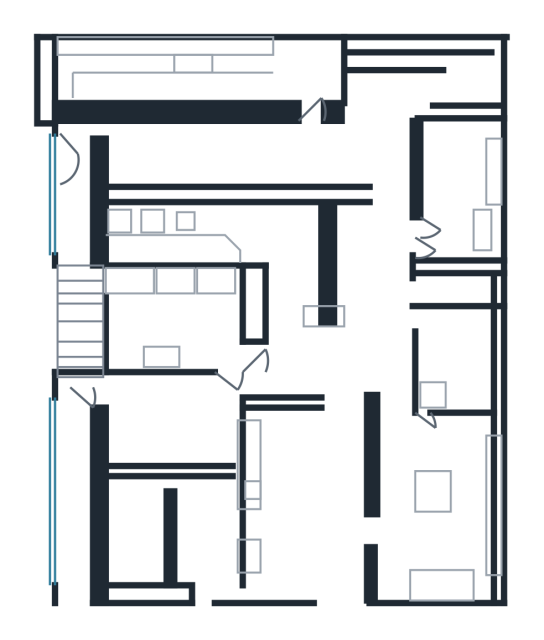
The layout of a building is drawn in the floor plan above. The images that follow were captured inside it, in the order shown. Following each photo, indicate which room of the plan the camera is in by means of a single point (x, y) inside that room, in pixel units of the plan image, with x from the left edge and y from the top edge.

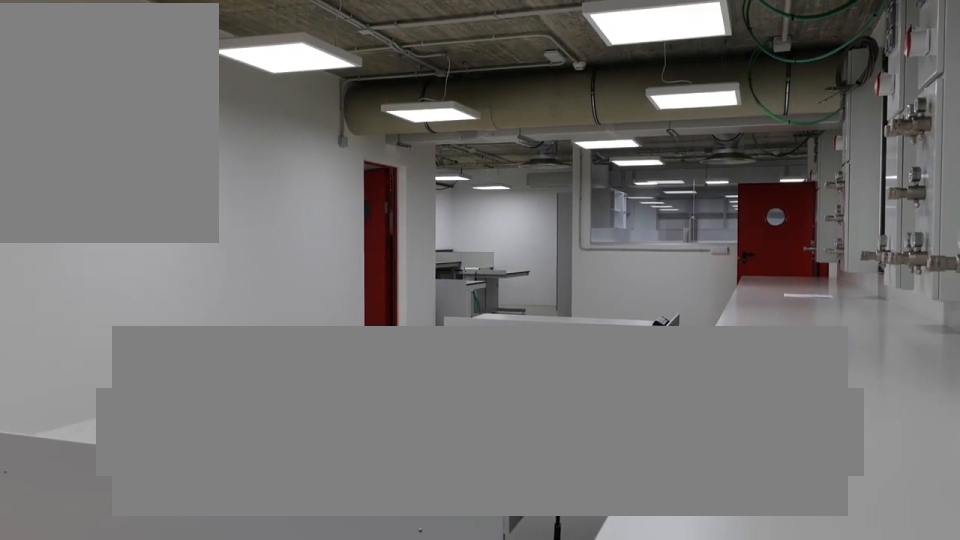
(262, 180)
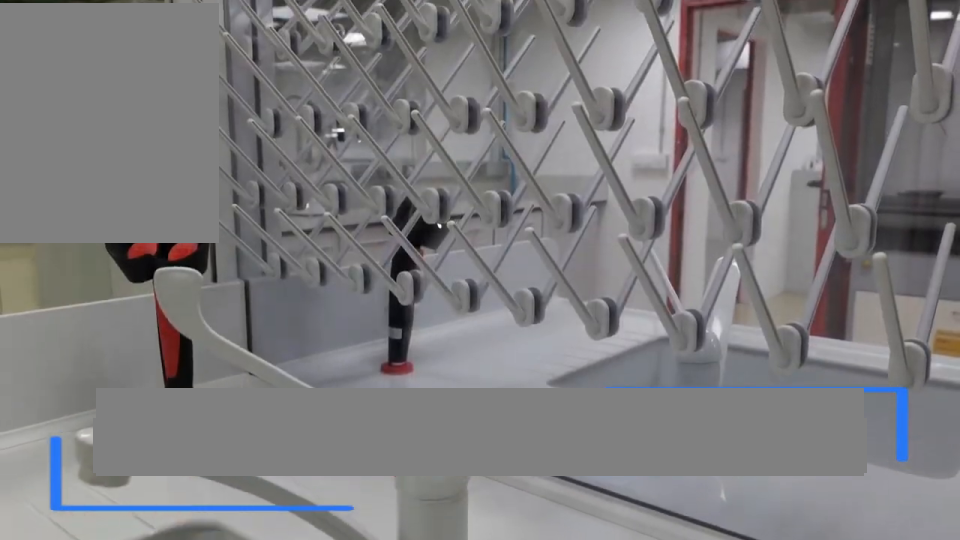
(328, 305)
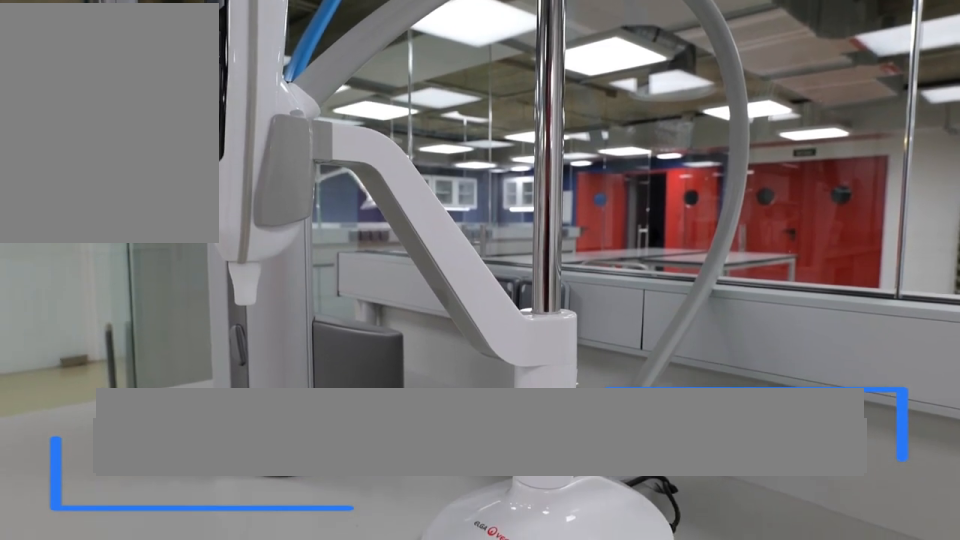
(328, 305)
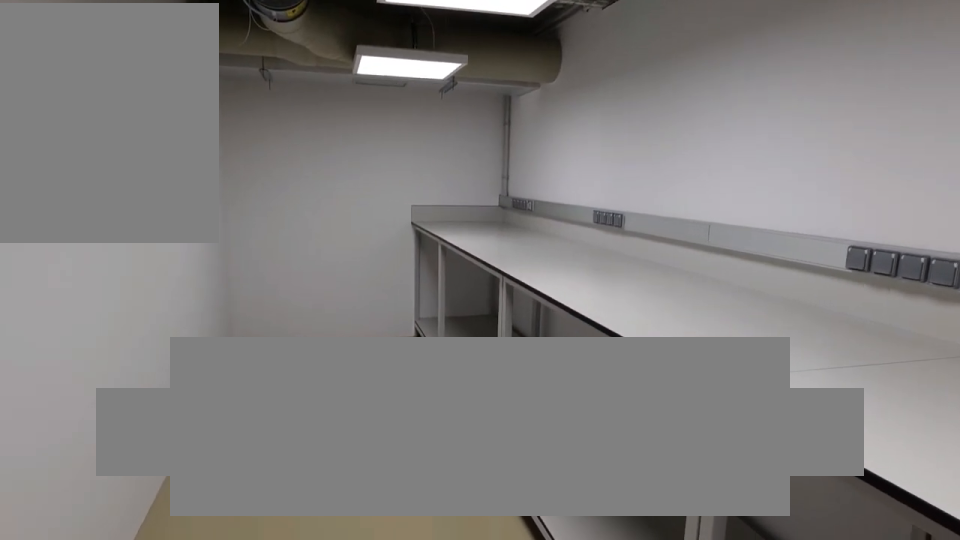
(169, 236)
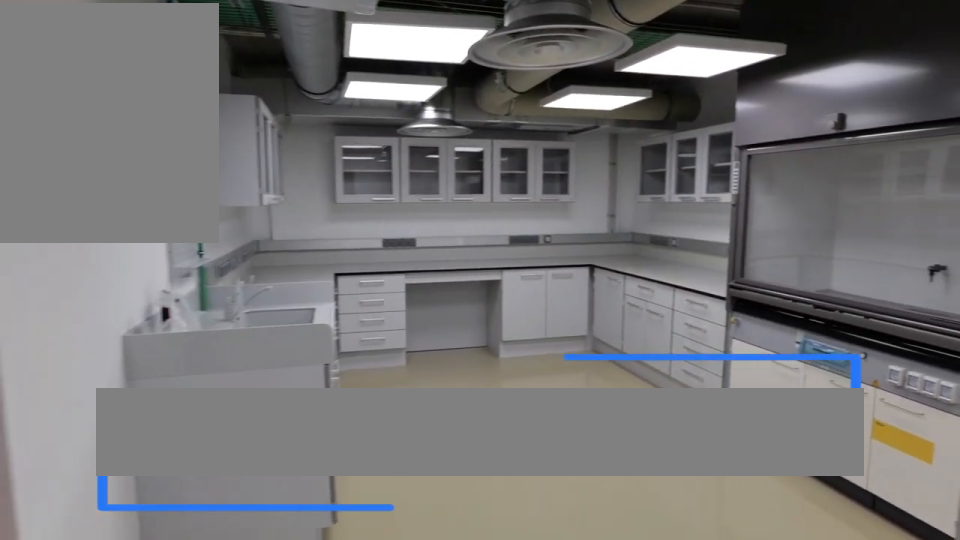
(169, 320)
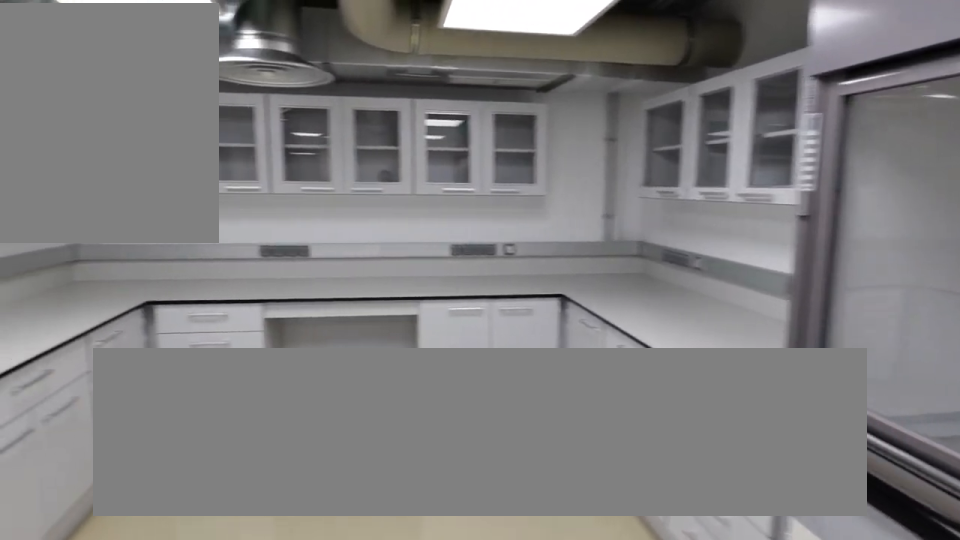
(169, 320)
